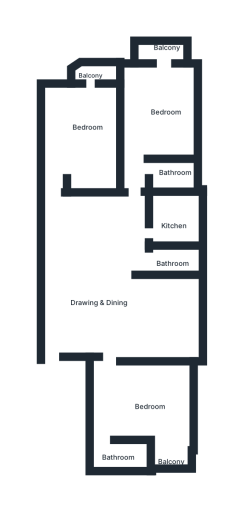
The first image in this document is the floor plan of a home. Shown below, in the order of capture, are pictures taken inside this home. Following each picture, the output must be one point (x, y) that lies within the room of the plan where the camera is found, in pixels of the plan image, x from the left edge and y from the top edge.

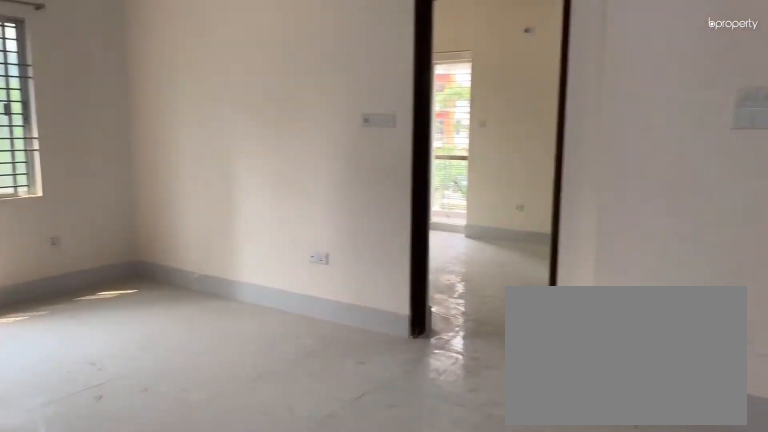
(103, 300)
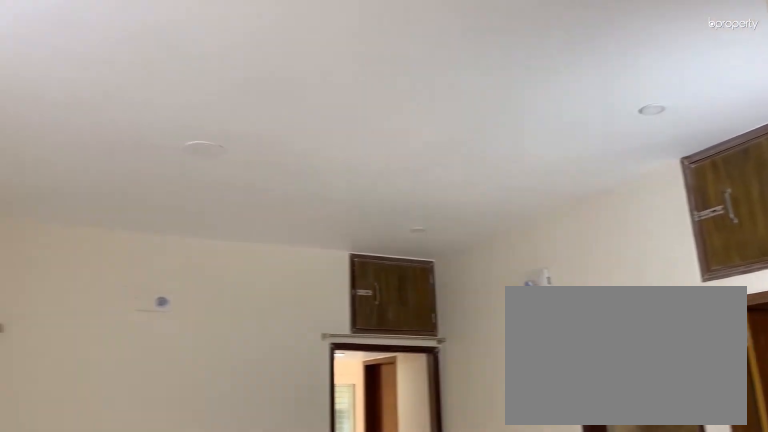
(103, 300)
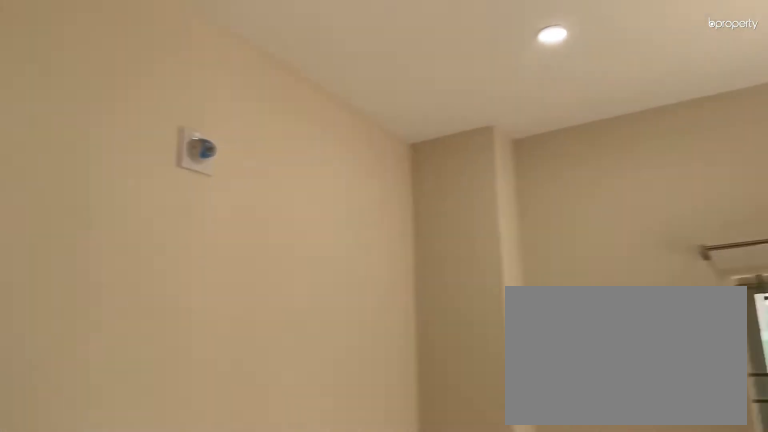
(143, 404)
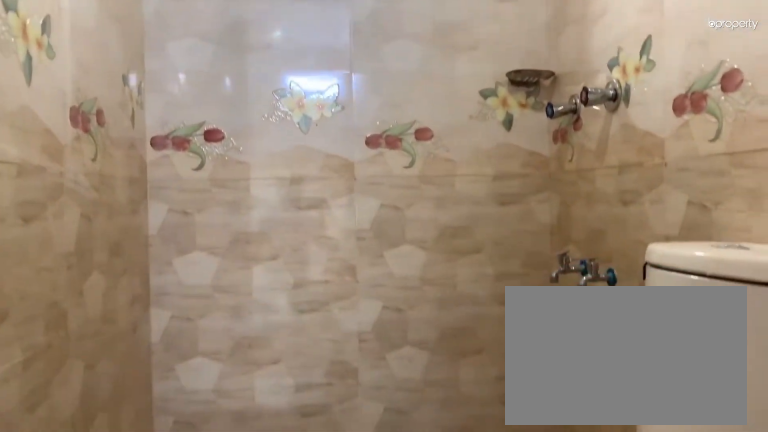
(171, 259)
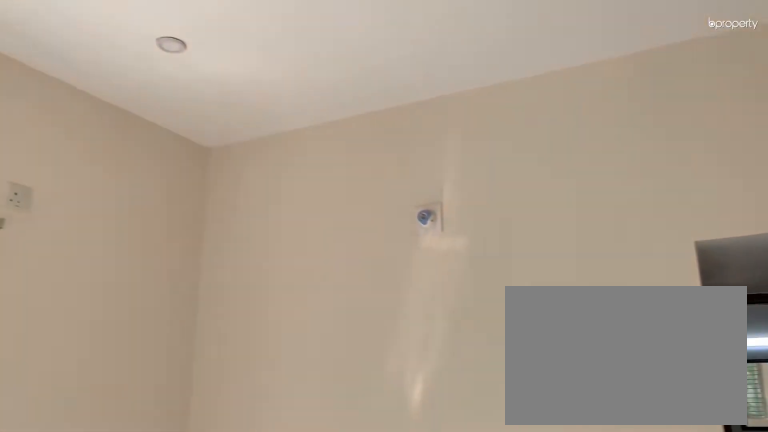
(164, 98)
